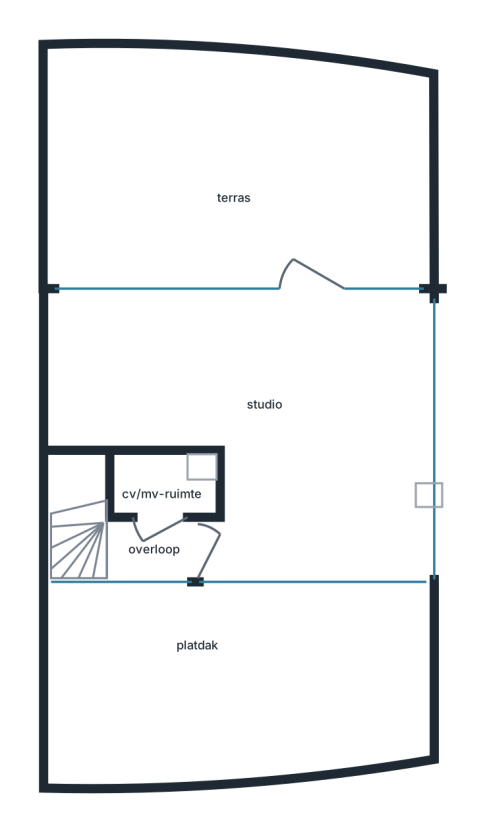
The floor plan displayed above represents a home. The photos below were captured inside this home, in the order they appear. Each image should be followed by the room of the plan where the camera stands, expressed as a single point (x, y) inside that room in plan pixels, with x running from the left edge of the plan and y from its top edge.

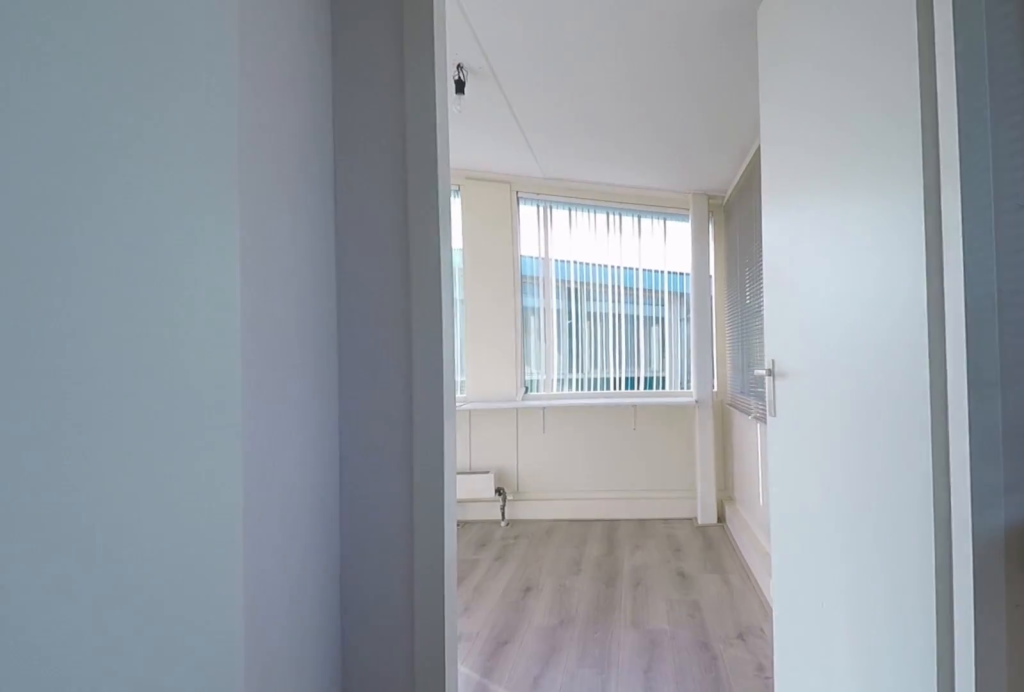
(161, 540)
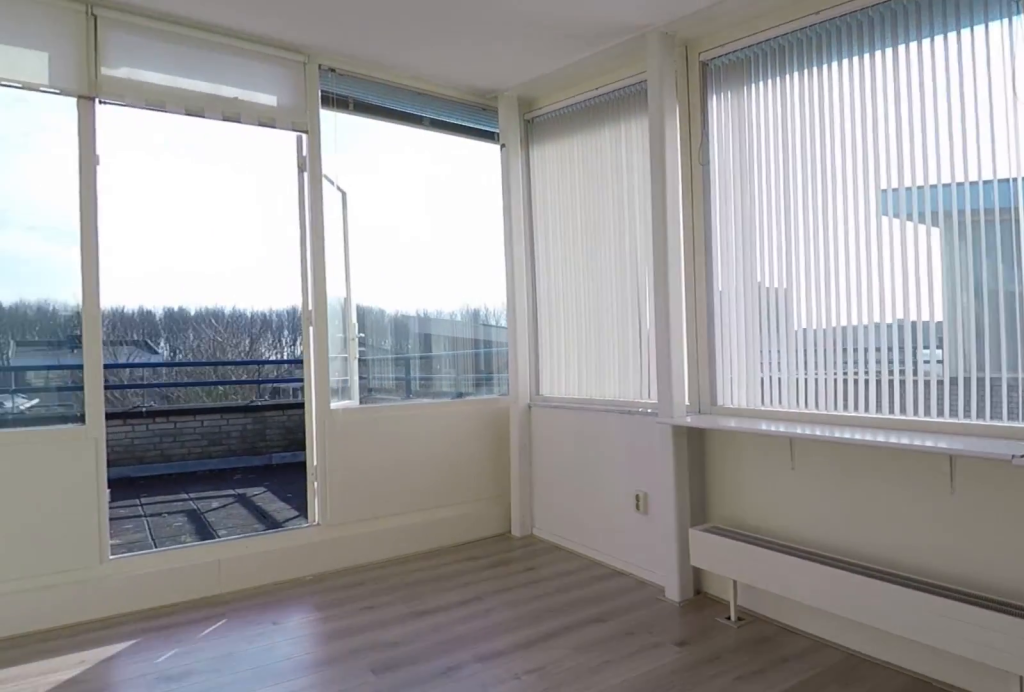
(265, 419)
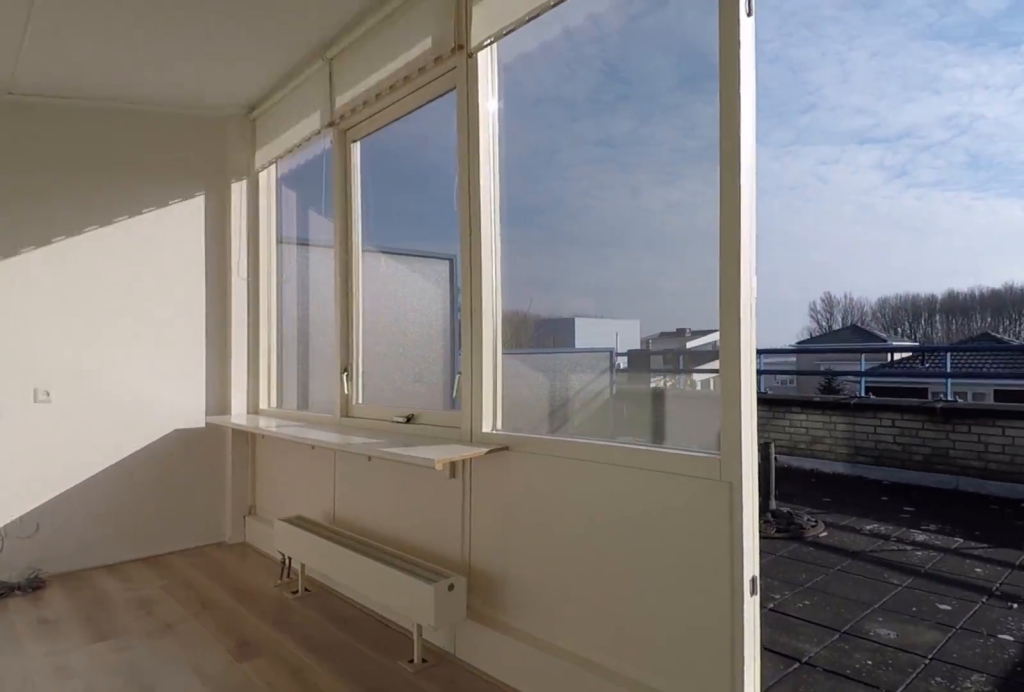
(265, 419)
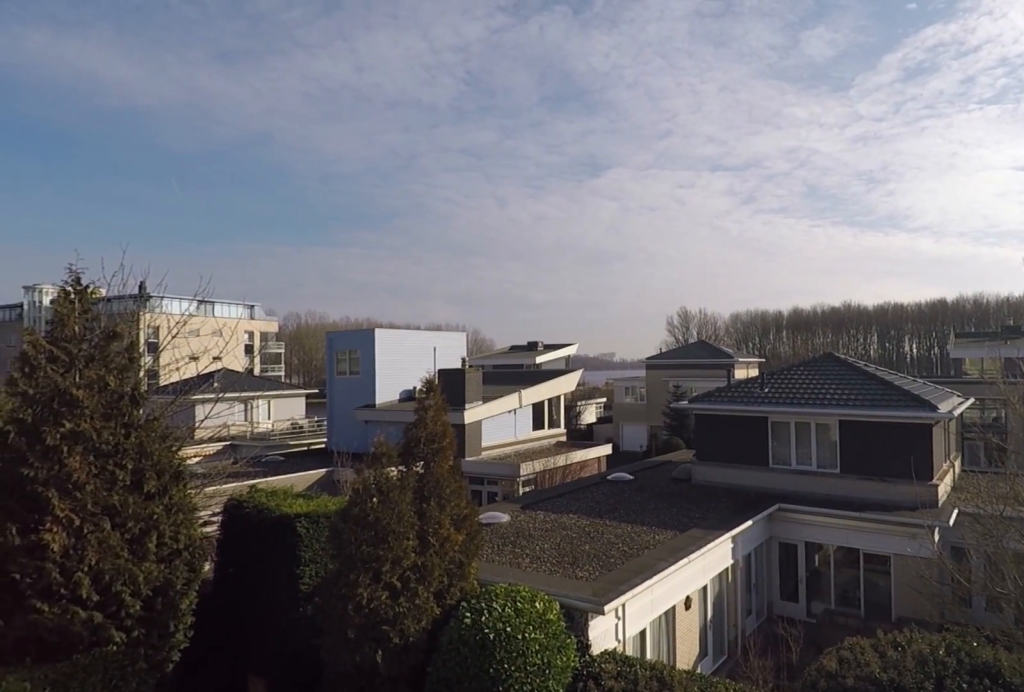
(234, 170)
